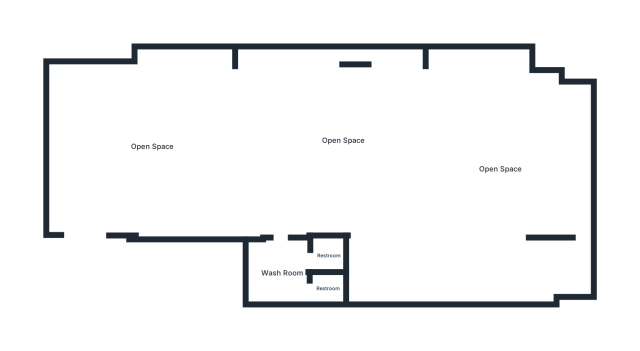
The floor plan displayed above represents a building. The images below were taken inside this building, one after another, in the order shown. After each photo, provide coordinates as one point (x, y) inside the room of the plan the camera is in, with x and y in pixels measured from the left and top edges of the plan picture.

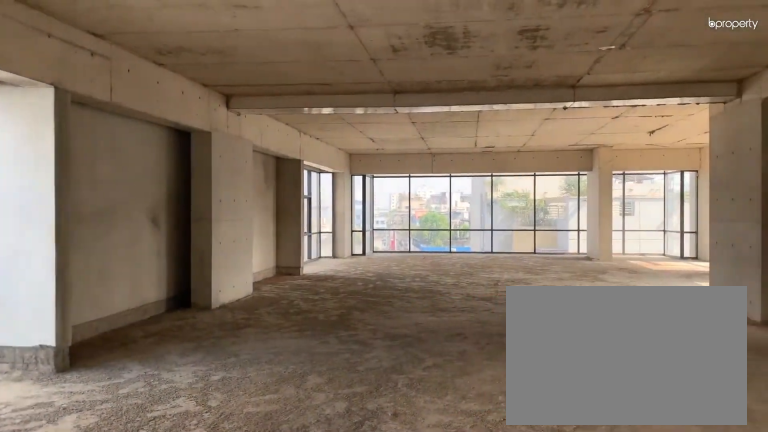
(153, 147)
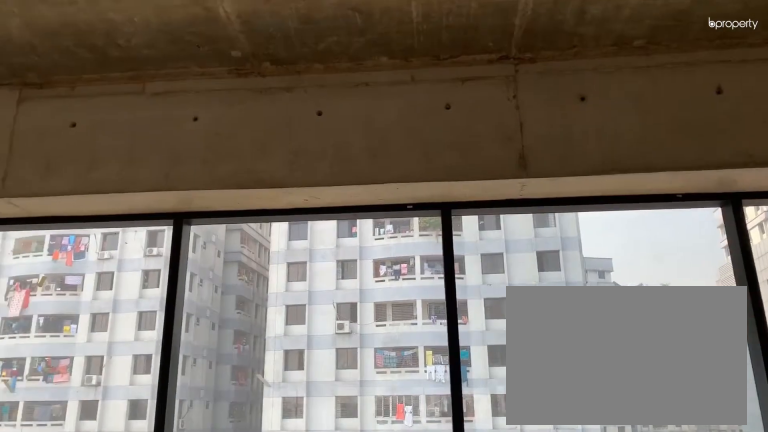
(153, 147)
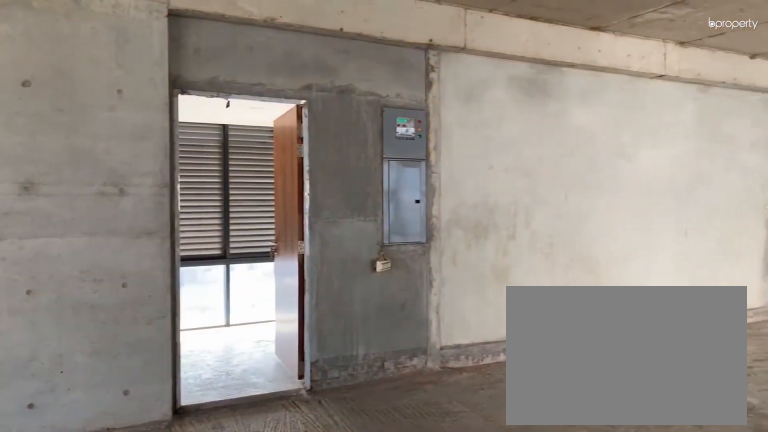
(345, 140)
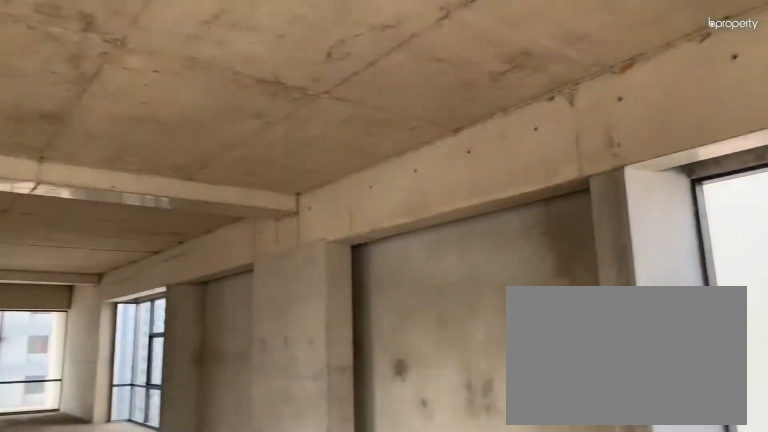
(502, 169)
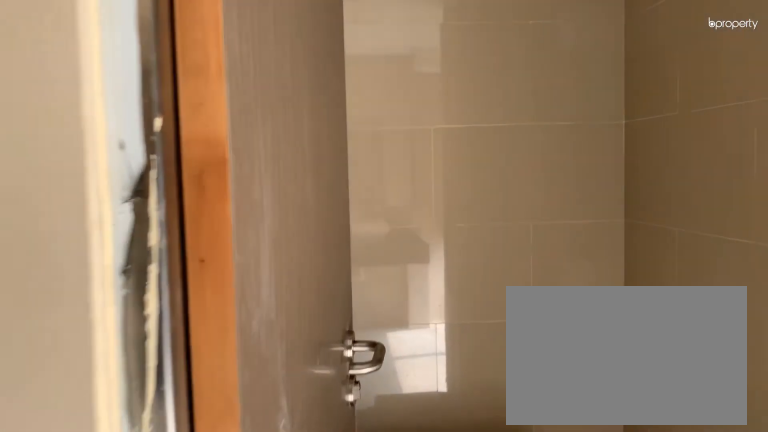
(328, 290)
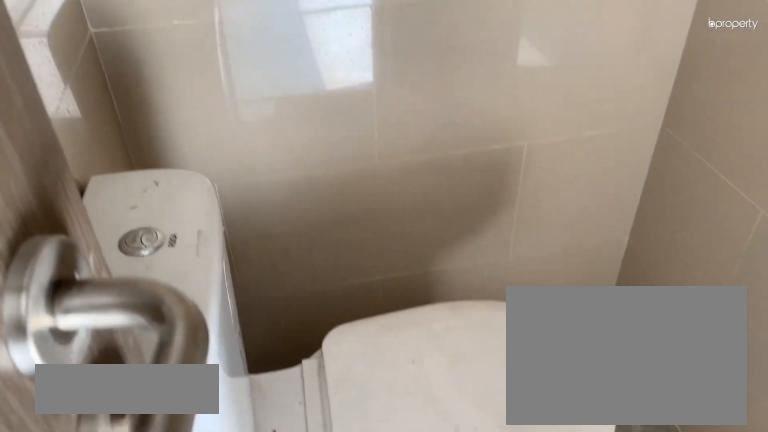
(328, 290)
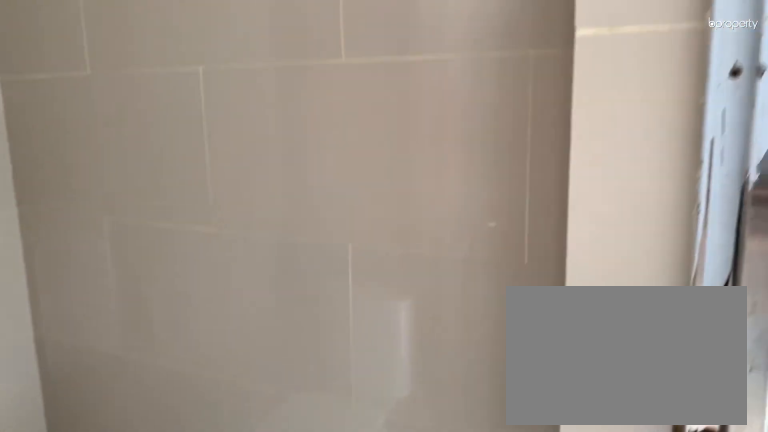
(328, 290)
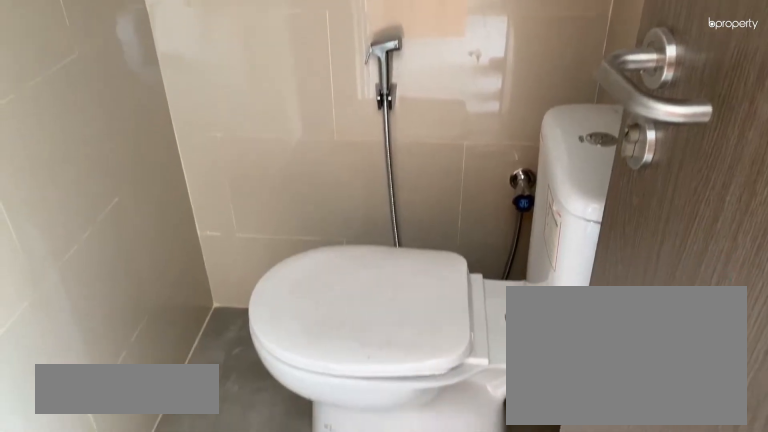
(327, 256)
